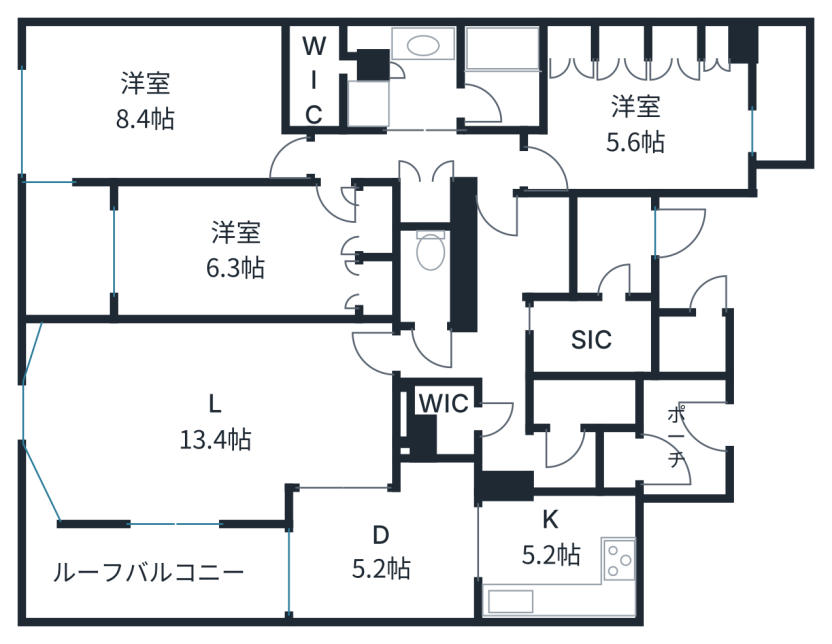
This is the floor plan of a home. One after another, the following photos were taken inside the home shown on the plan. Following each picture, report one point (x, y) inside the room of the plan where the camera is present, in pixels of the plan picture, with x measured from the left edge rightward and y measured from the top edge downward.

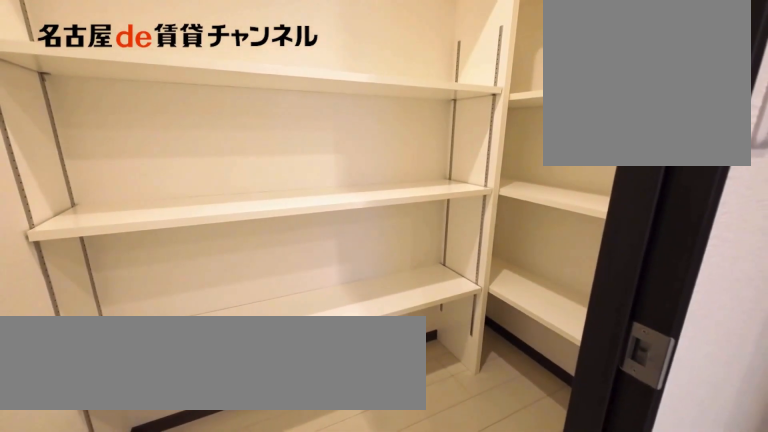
(583, 403)
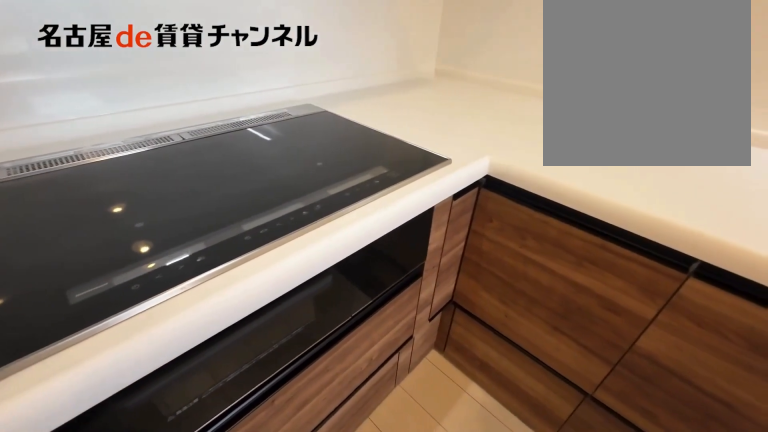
(559, 556)
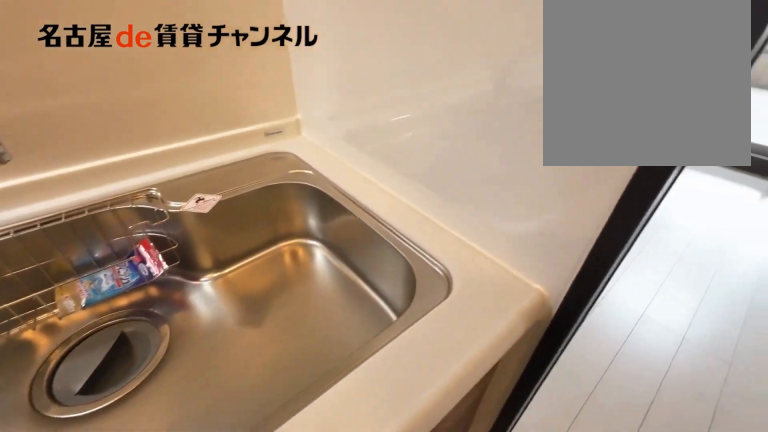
(559, 556)
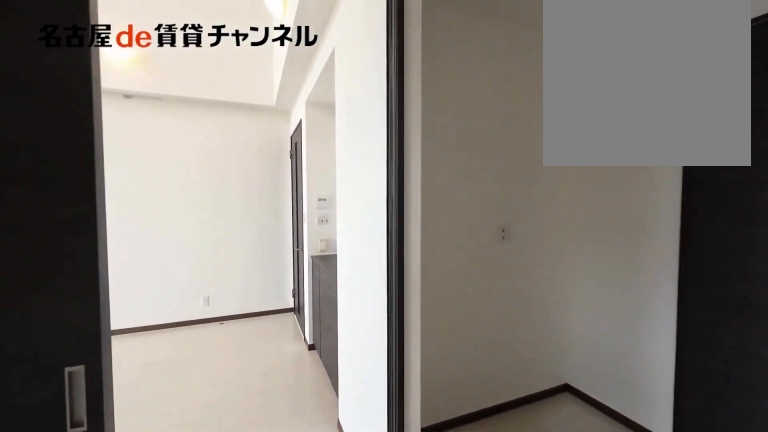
(387, 547)
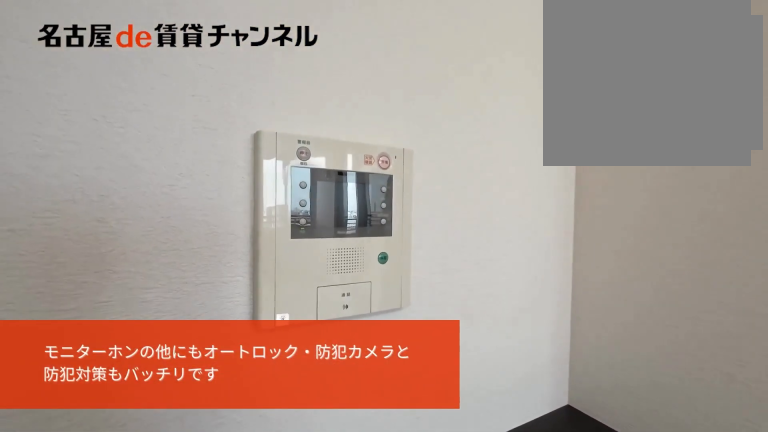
(208, 416)
